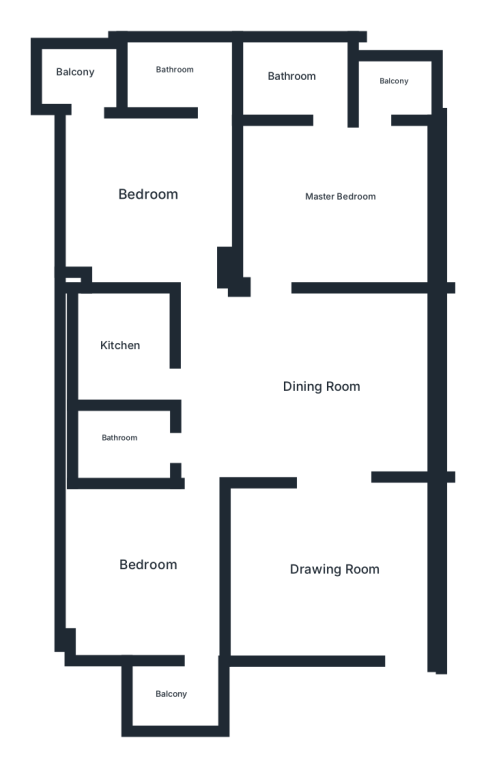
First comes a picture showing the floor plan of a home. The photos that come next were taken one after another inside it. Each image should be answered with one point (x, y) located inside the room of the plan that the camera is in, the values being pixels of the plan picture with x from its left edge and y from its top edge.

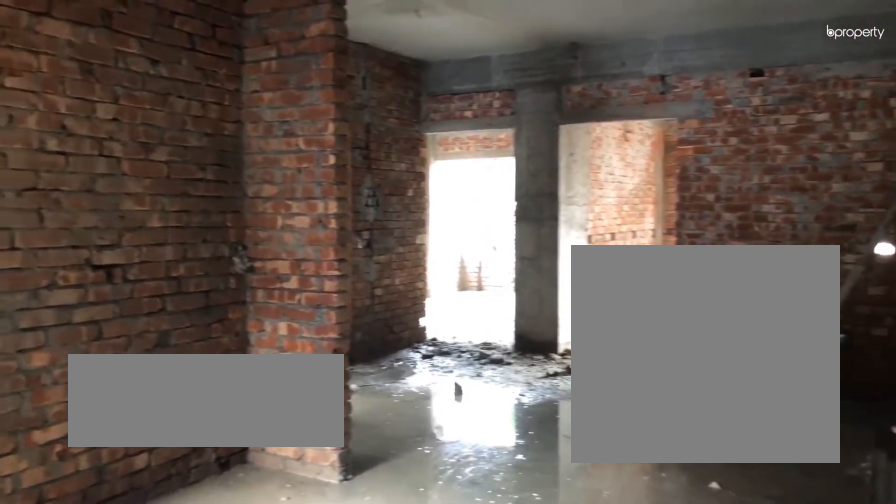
(337, 574)
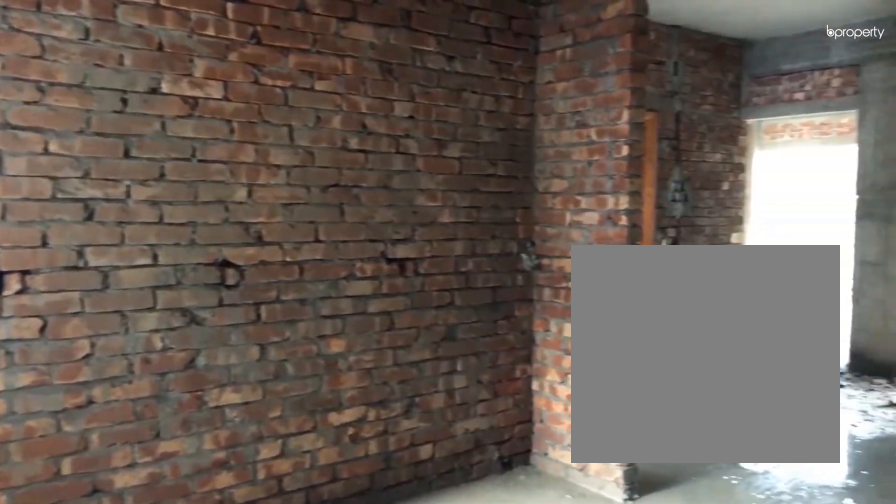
(337, 573)
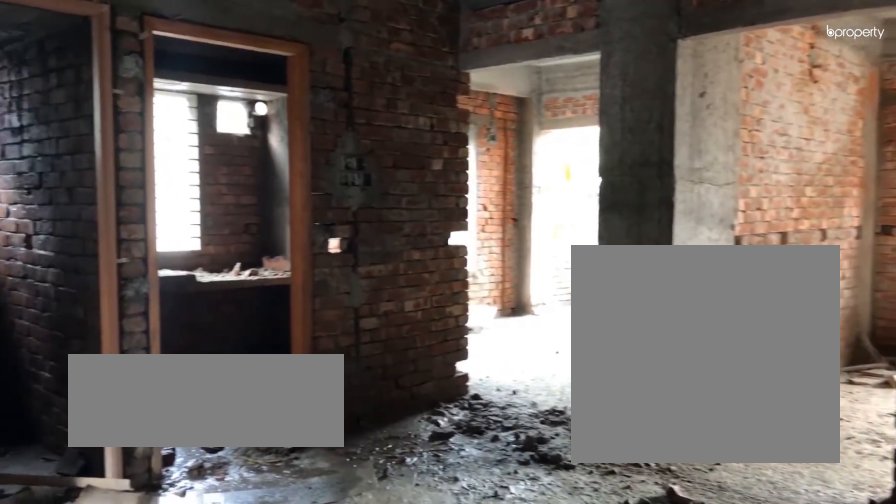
(322, 387)
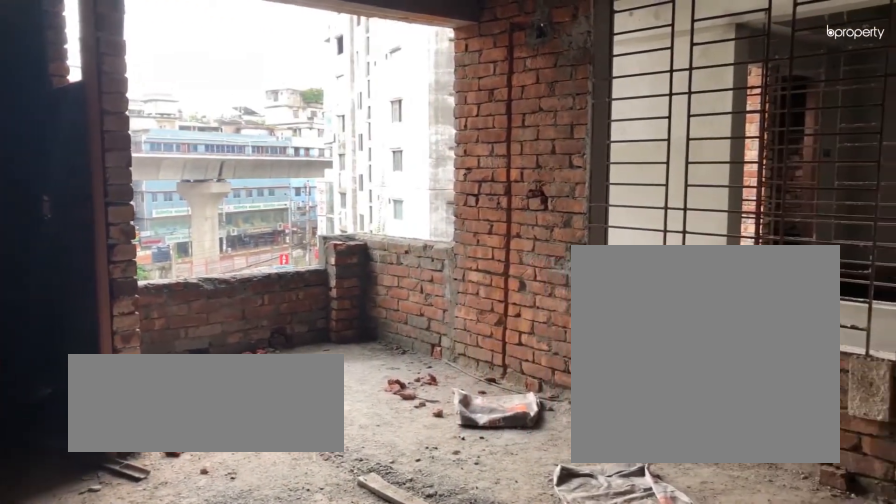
(342, 196)
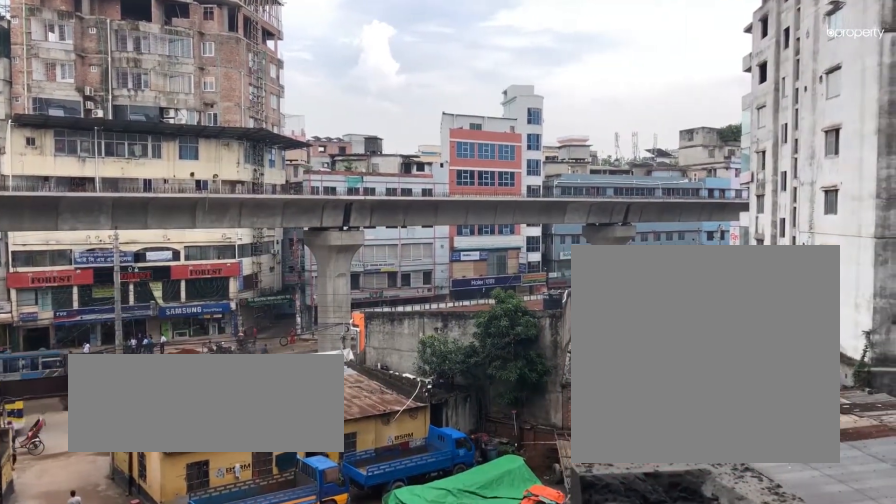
(391, 84)
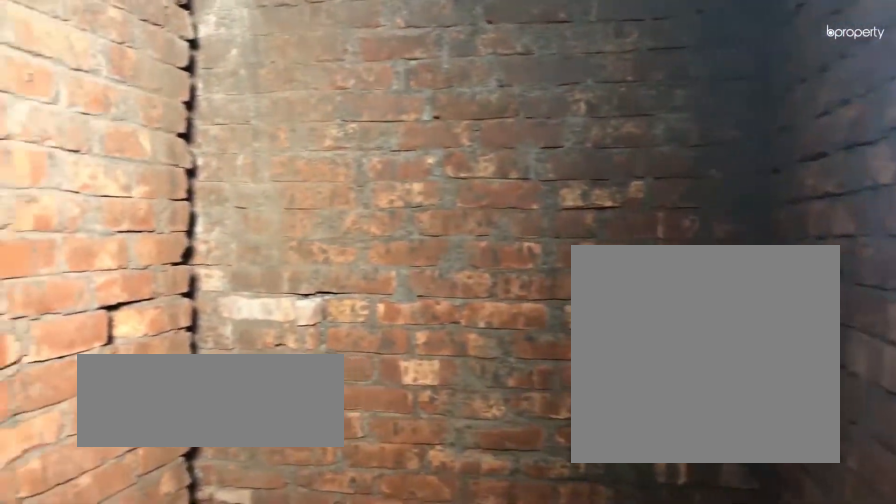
(295, 73)
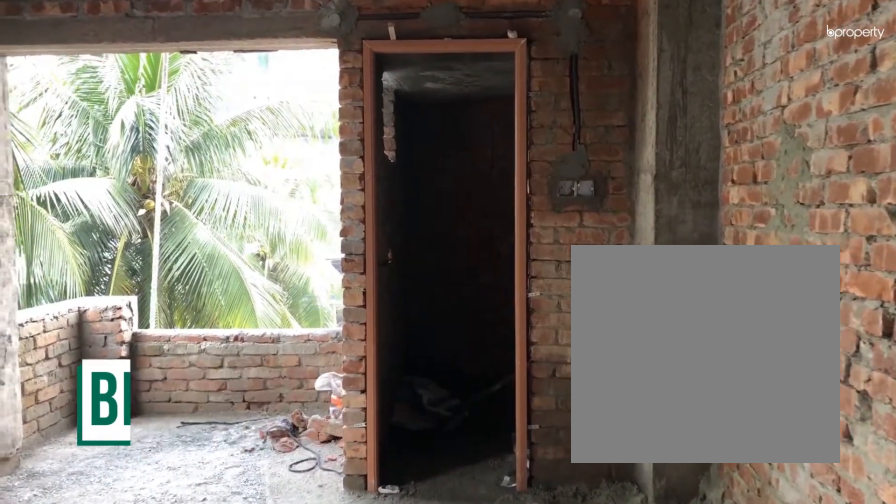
(162, 202)
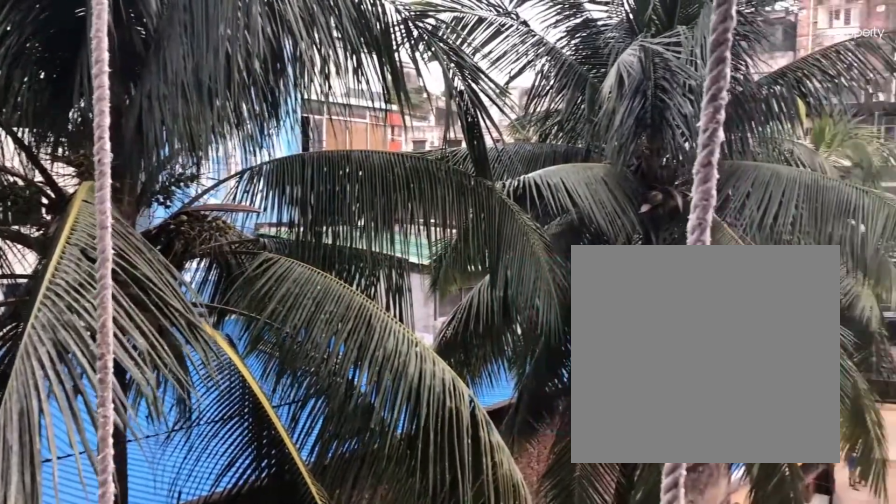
(82, 76)
